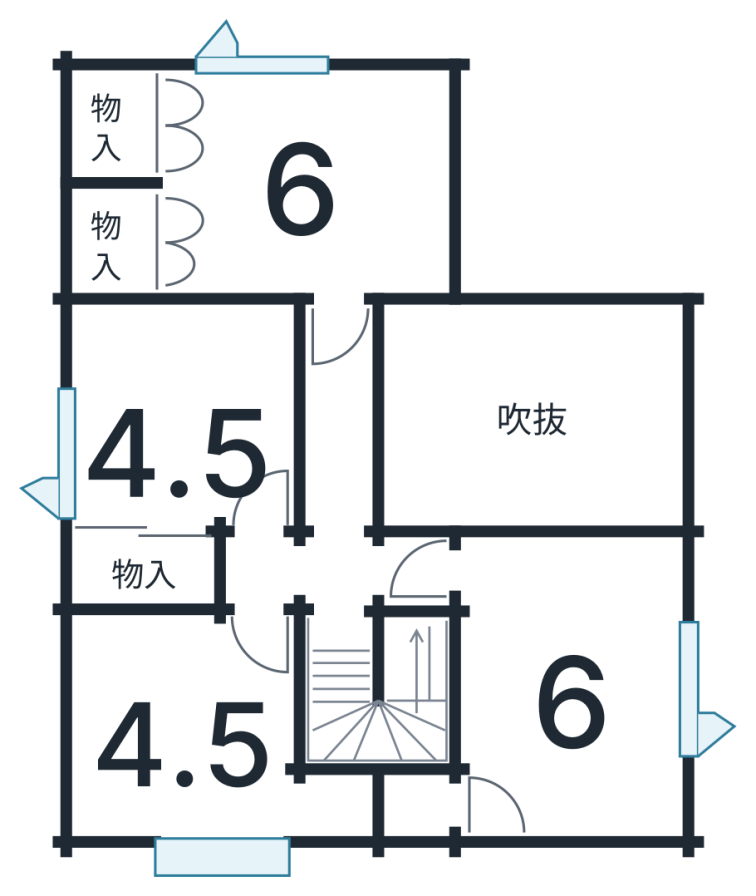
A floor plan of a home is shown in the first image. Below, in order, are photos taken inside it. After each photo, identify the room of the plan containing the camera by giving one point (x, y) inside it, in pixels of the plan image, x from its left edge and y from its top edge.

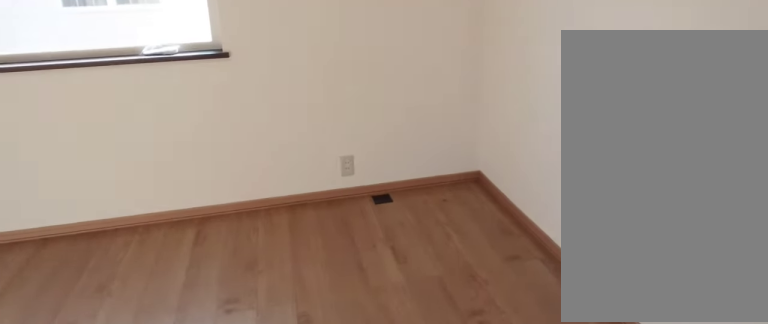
(295, 193)
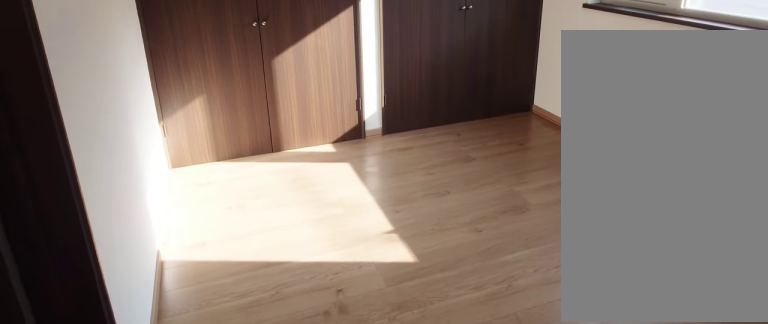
(295, 193)
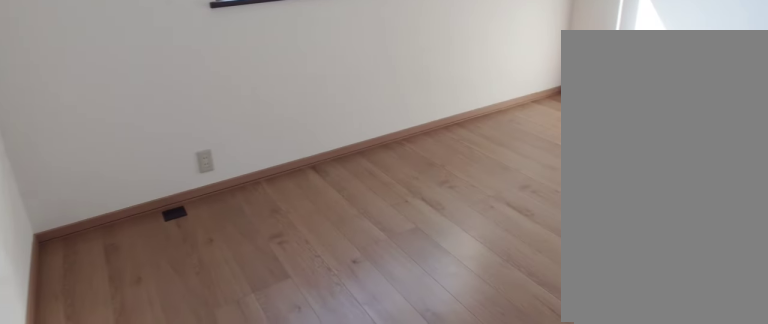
(585, 686)
